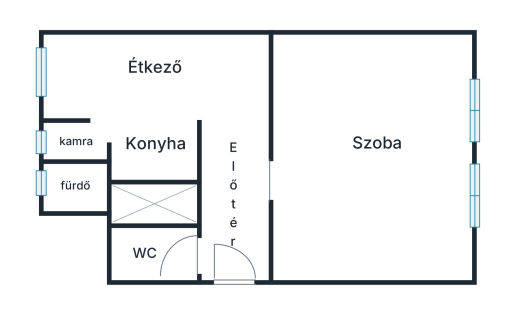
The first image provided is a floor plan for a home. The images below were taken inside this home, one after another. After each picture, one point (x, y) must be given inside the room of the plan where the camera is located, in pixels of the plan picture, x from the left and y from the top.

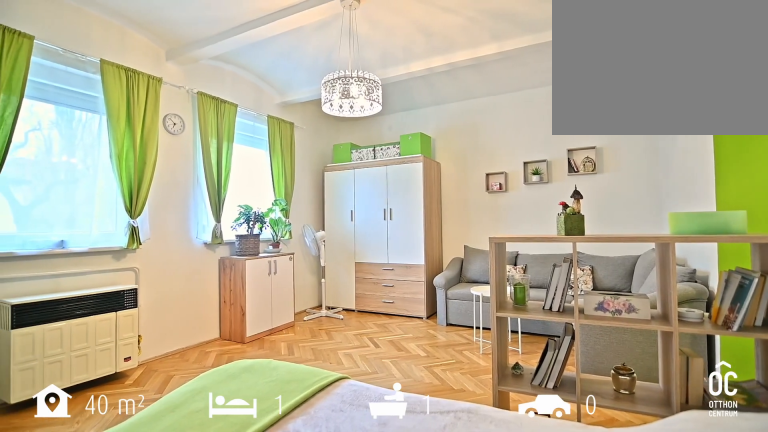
(374, 159)
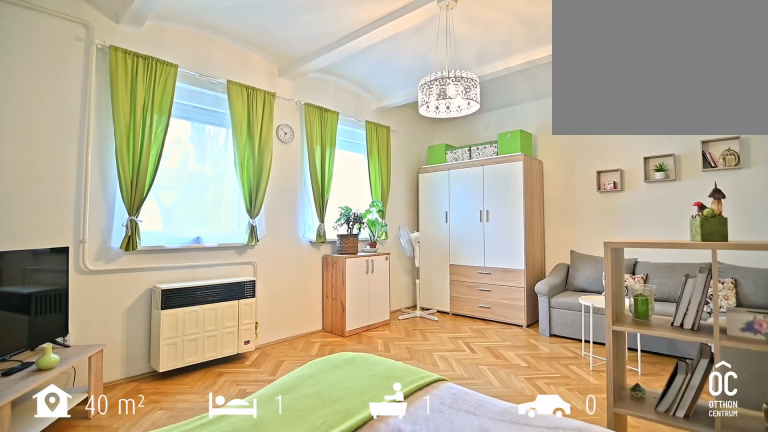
(374, 159)
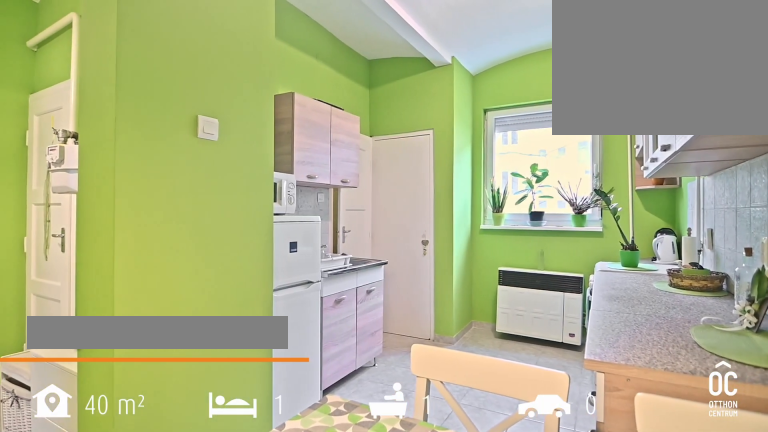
(156, 67)
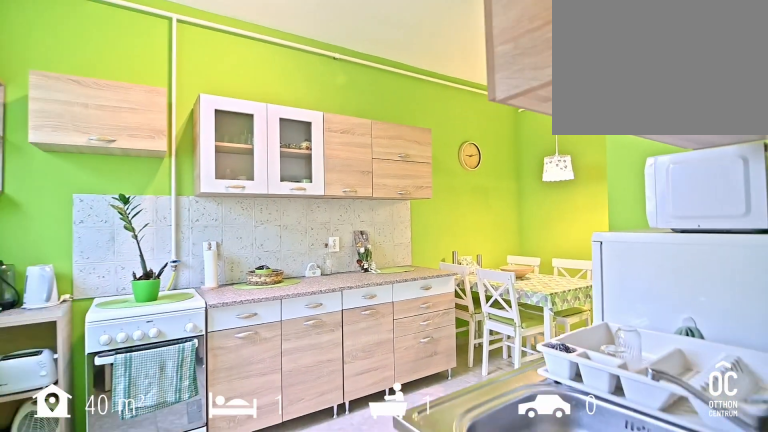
(155, 141)
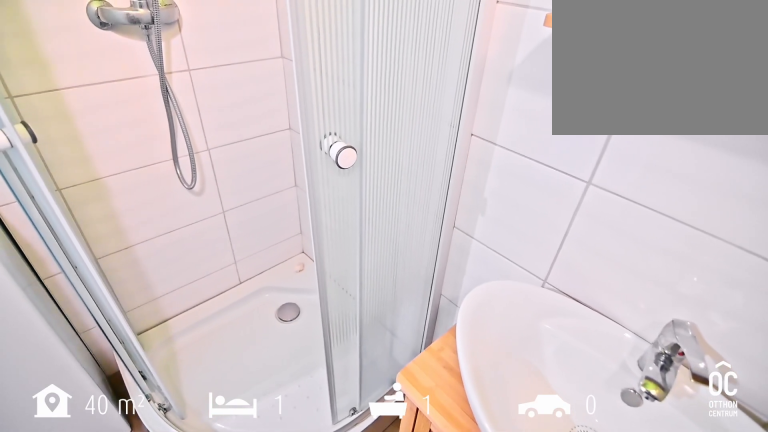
(76, 185)
